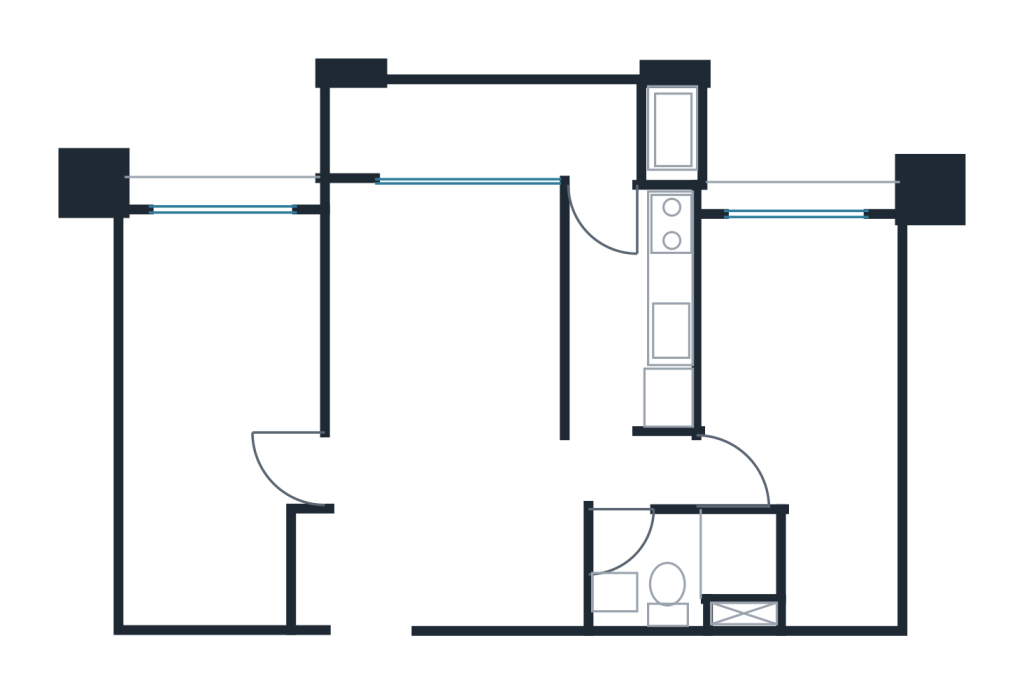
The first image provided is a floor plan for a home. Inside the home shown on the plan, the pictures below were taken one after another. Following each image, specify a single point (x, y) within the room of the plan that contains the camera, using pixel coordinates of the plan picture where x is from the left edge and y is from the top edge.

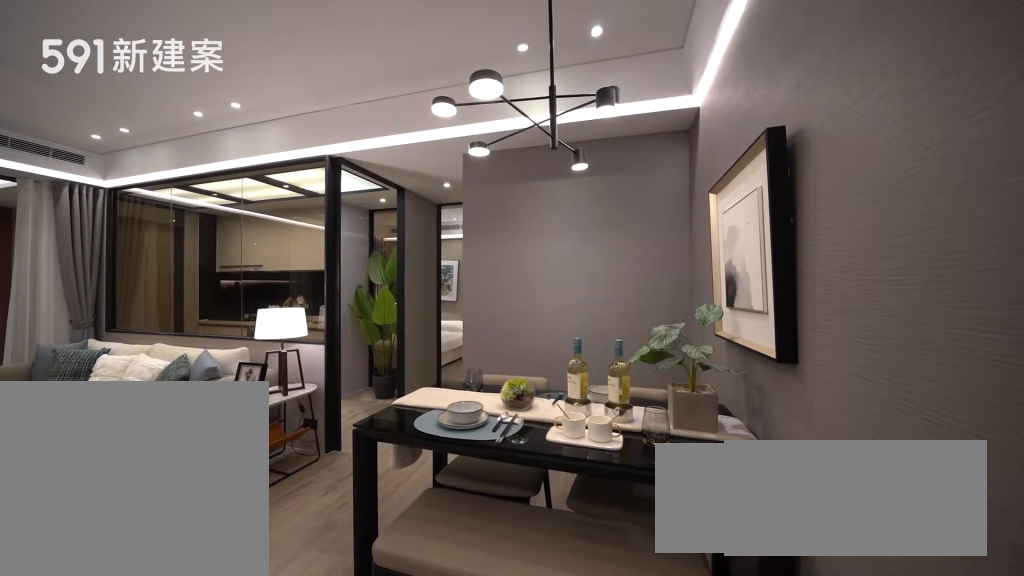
(507, 548)
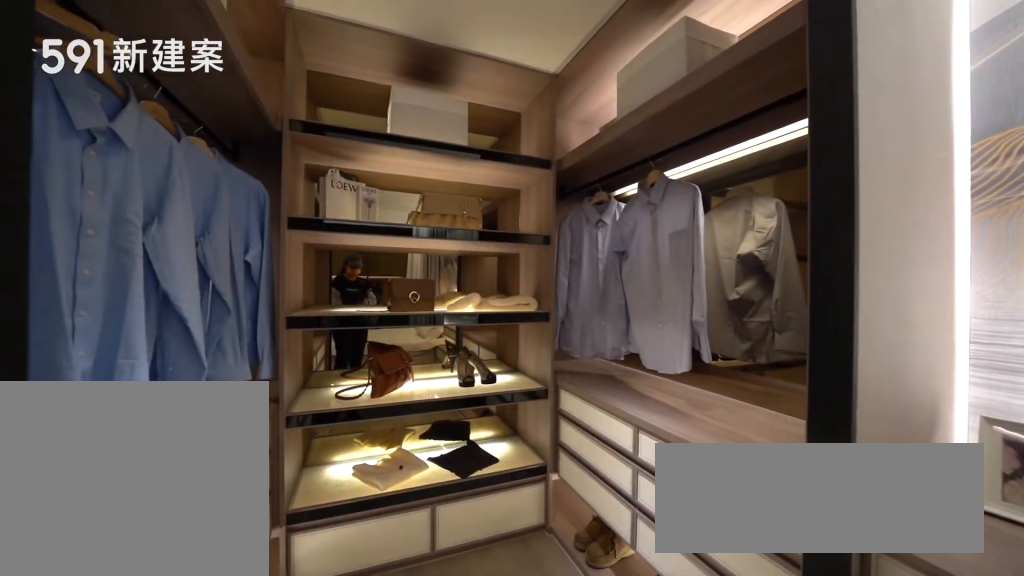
(220, 409)
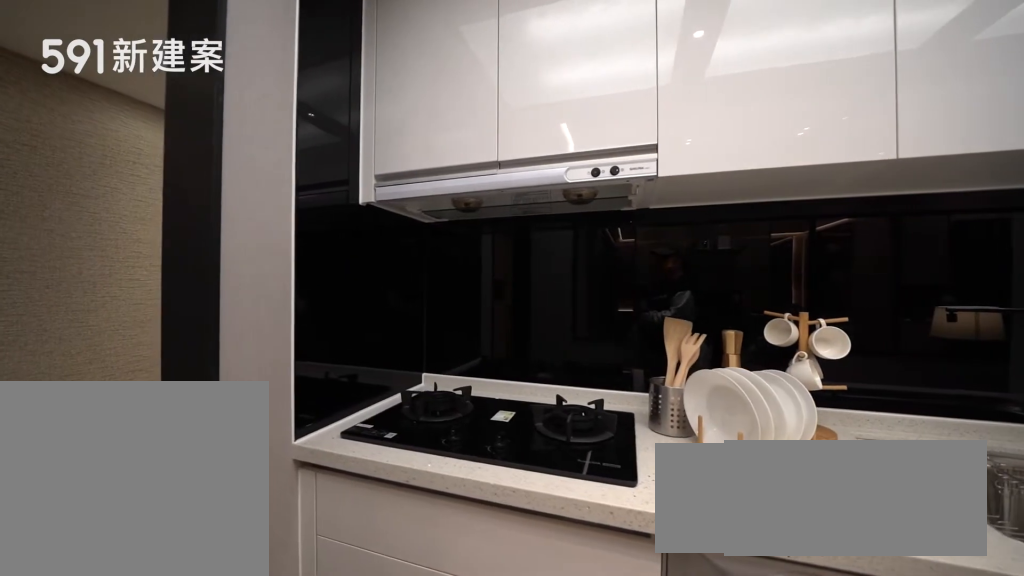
(634, 305)
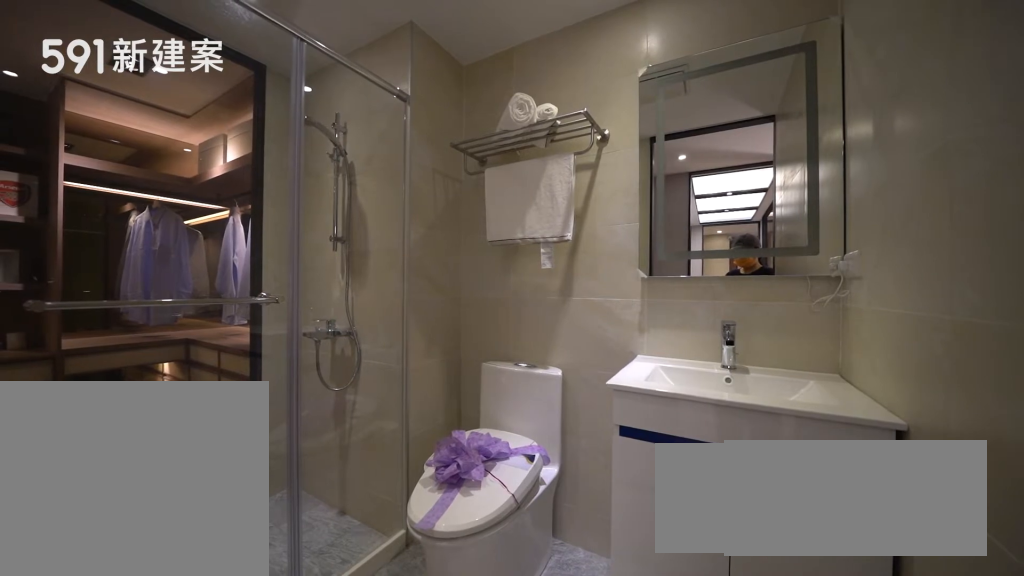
(690, 573)
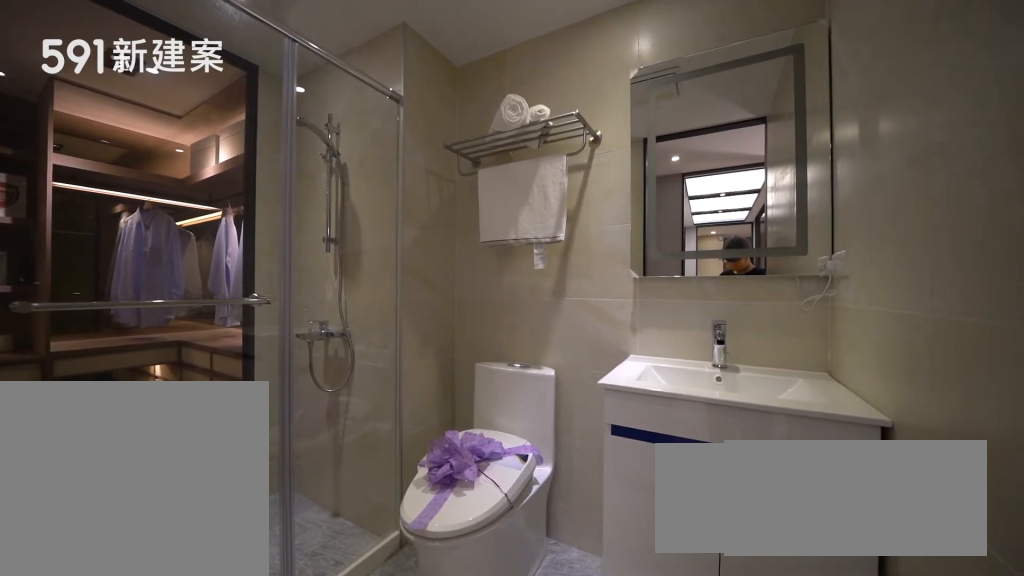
(690, 573)
